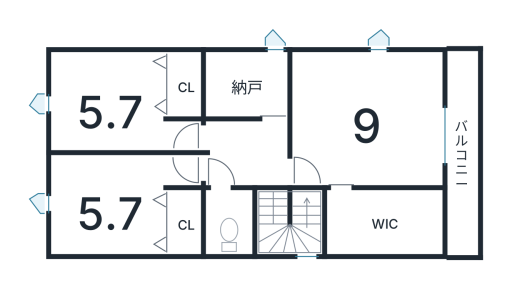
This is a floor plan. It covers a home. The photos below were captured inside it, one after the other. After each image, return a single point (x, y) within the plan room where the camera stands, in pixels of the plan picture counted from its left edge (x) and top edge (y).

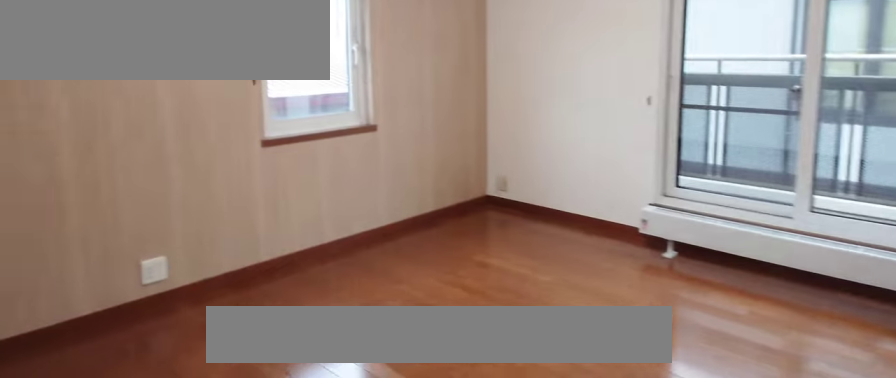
(369, 121)
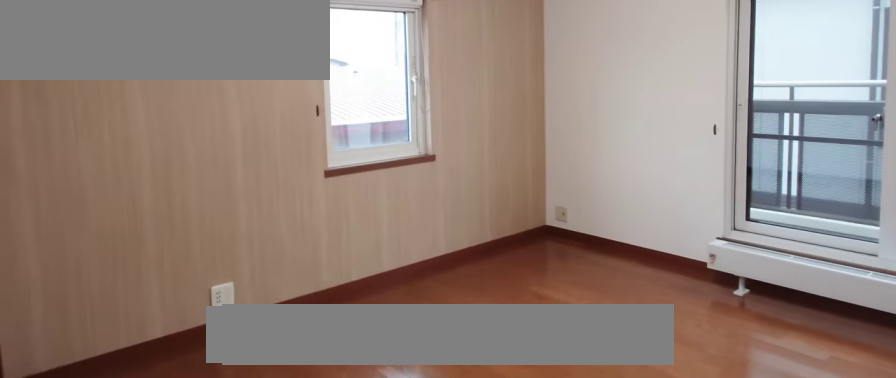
(369, 121)
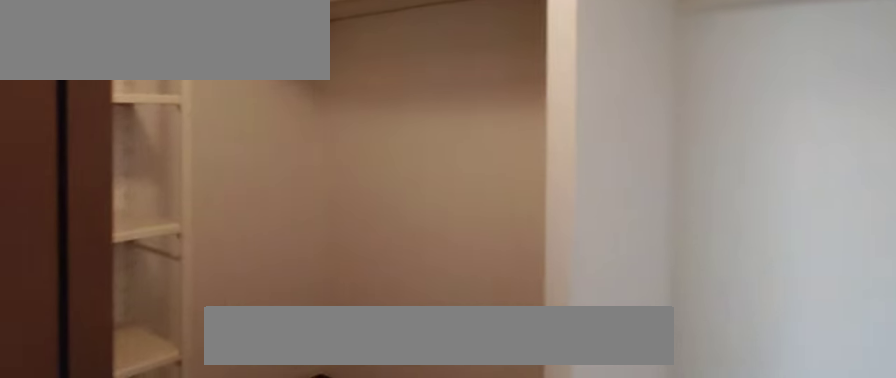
(382, 222)
